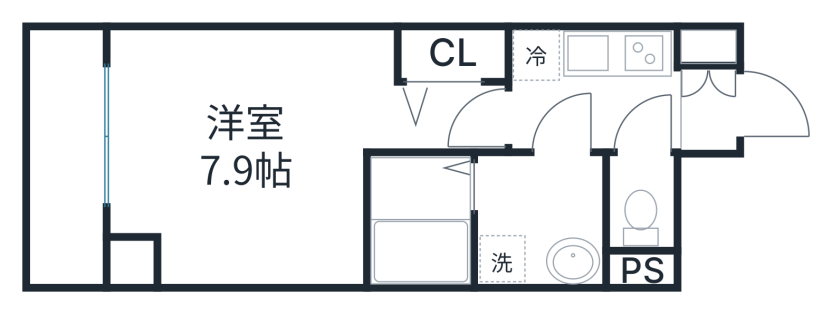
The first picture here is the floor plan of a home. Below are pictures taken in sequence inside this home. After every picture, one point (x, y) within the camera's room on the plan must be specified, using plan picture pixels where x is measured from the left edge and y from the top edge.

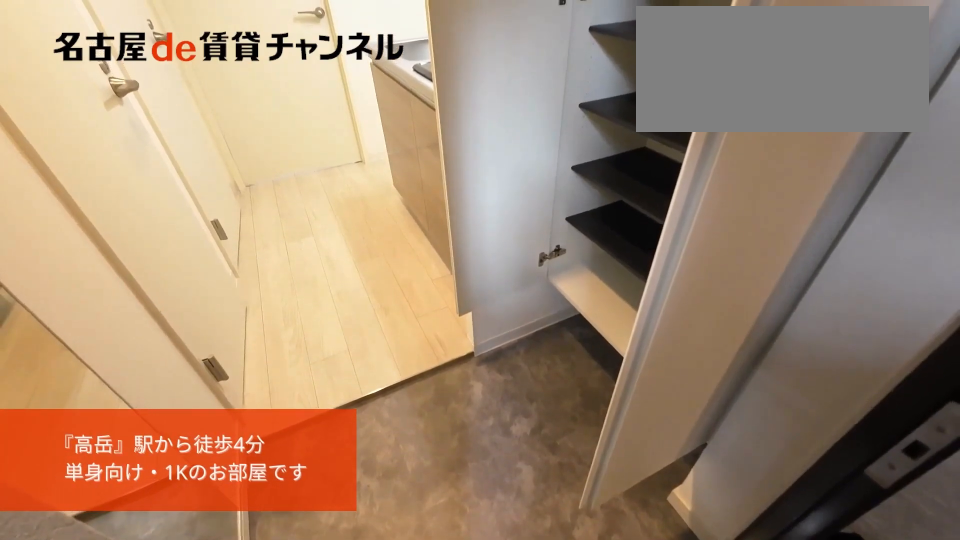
(708, 89)
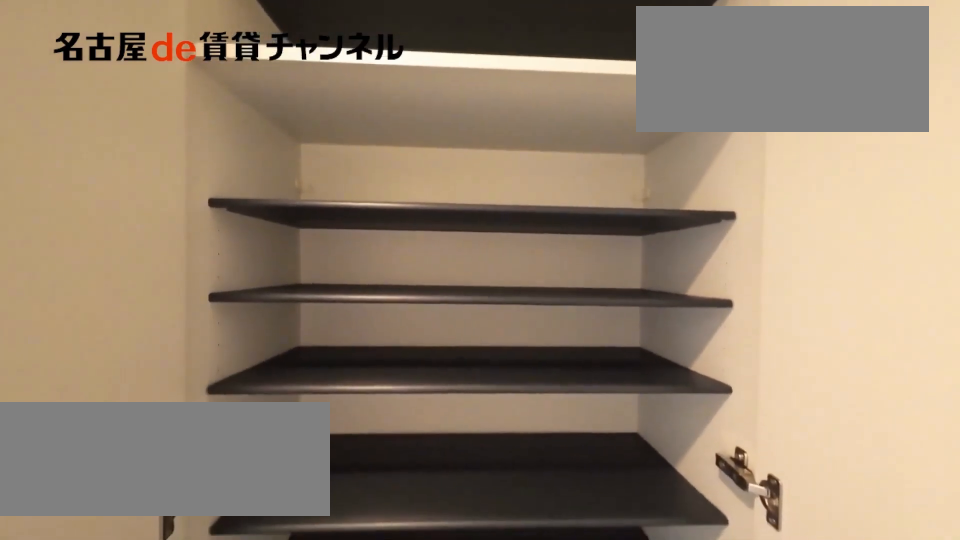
(708, 89)
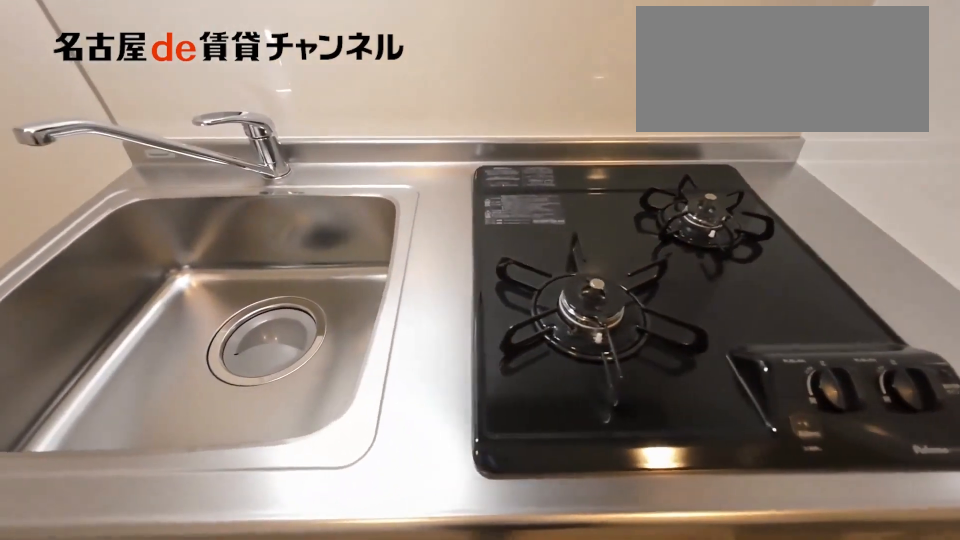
(593, 69)
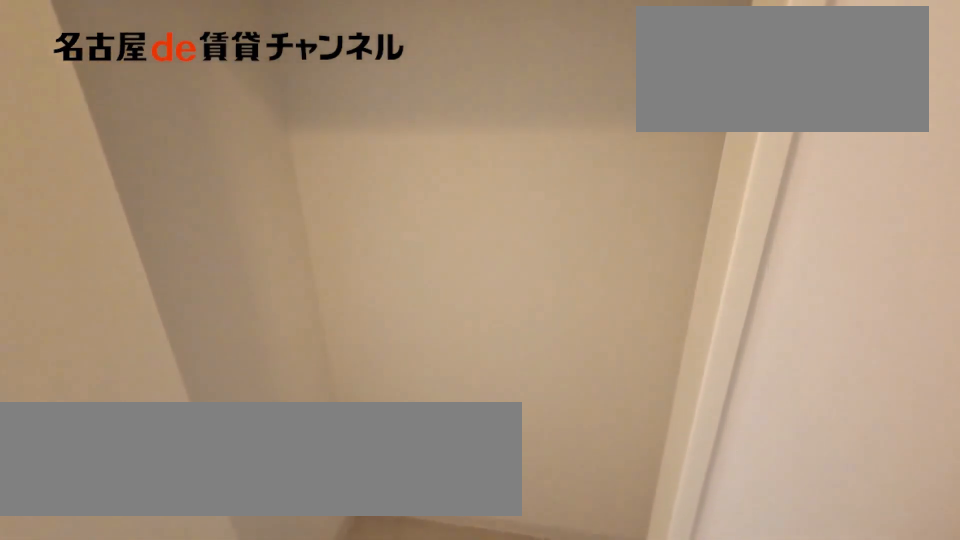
(453, 54)
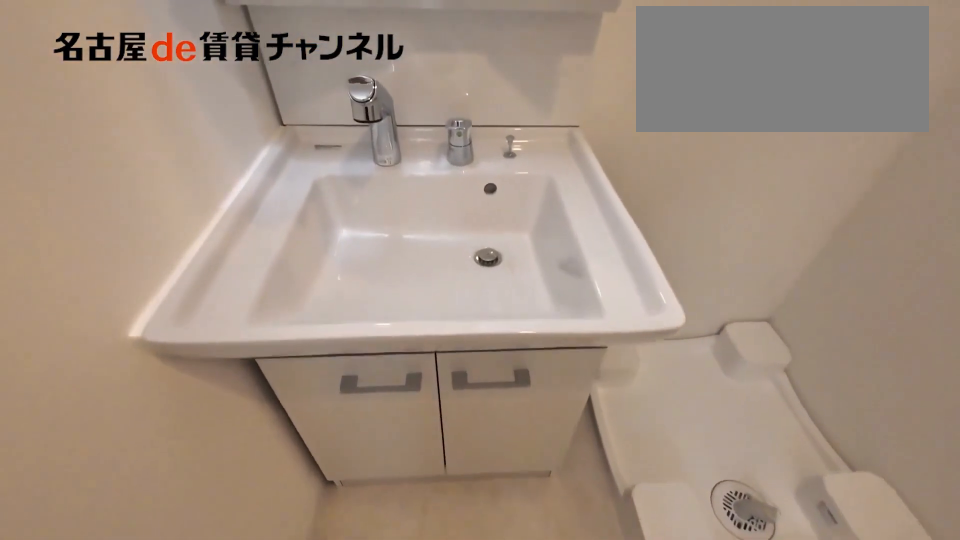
(539, 219)
